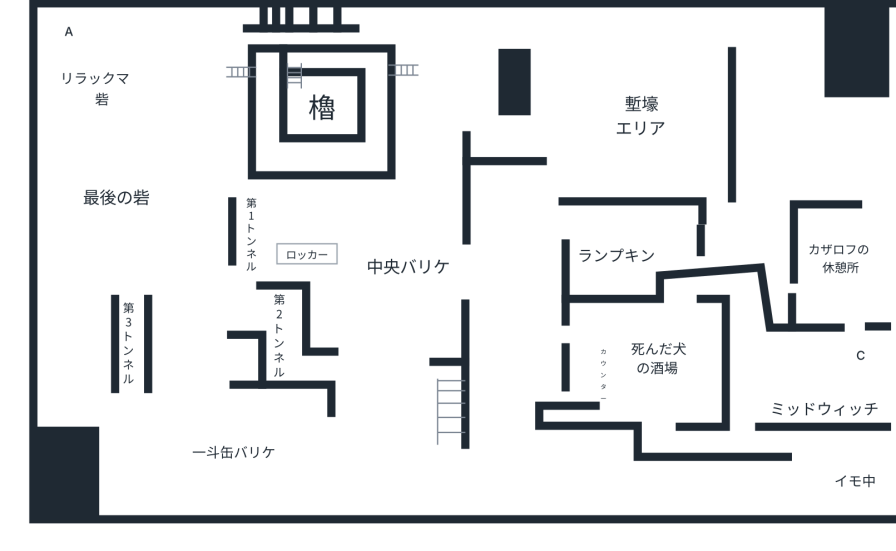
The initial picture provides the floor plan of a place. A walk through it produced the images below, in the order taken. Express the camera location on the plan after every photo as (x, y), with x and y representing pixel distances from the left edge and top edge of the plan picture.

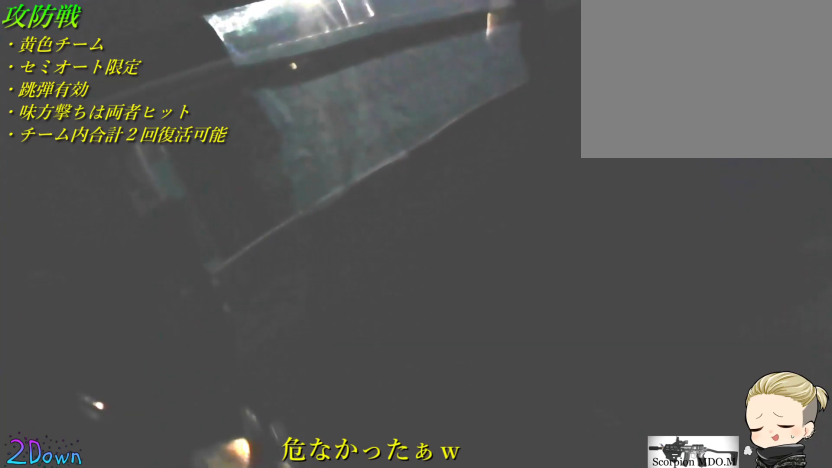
(253, 218)
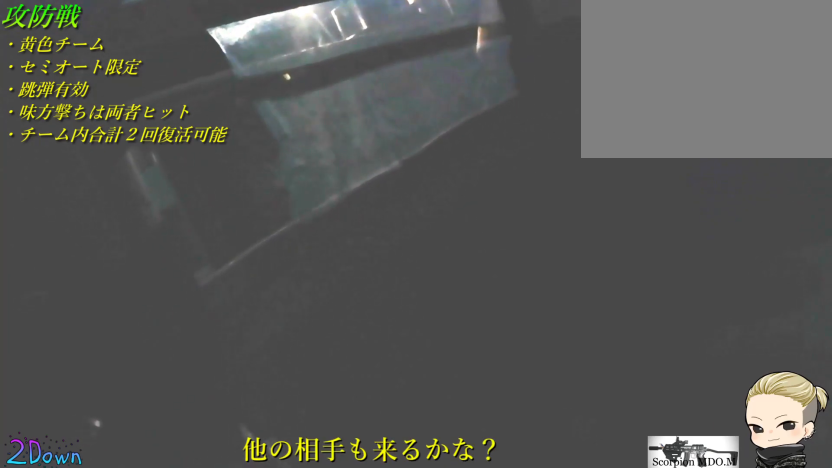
(253, 218)
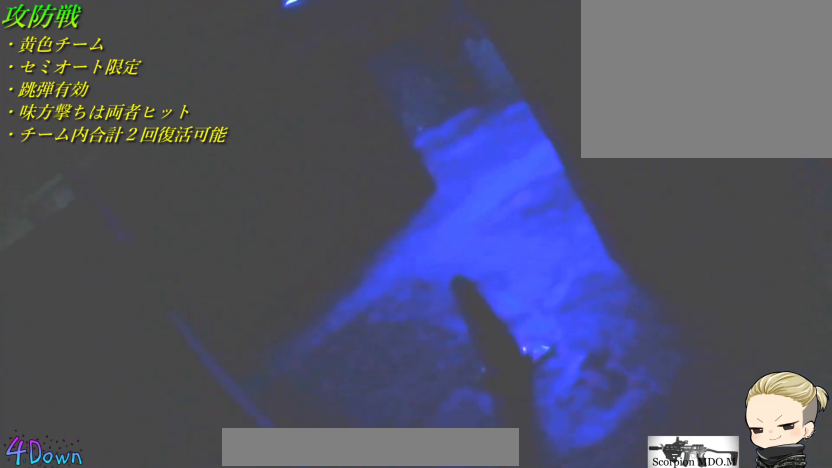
(184, 256)
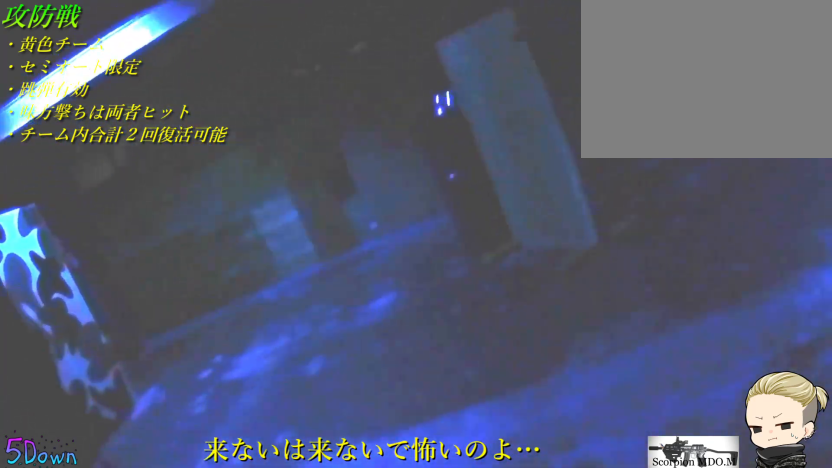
(318, 365)
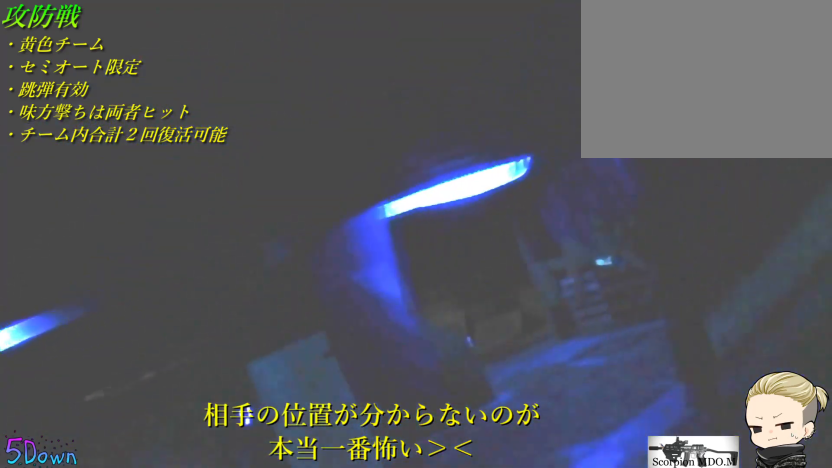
(318, 365)
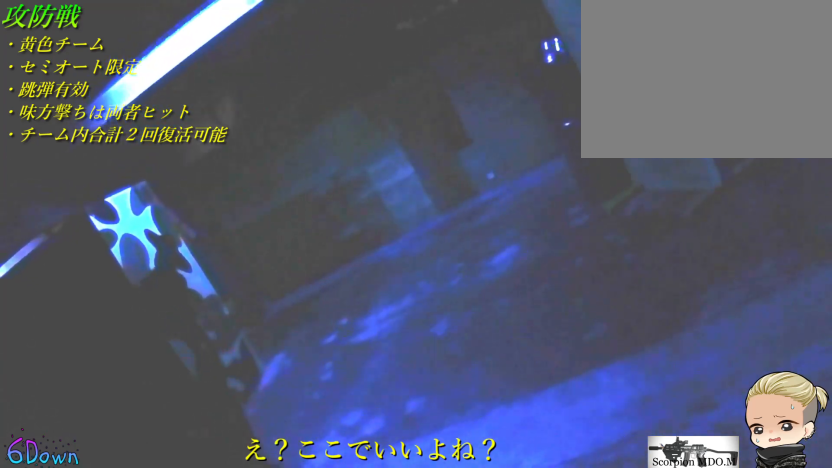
(317, 365)
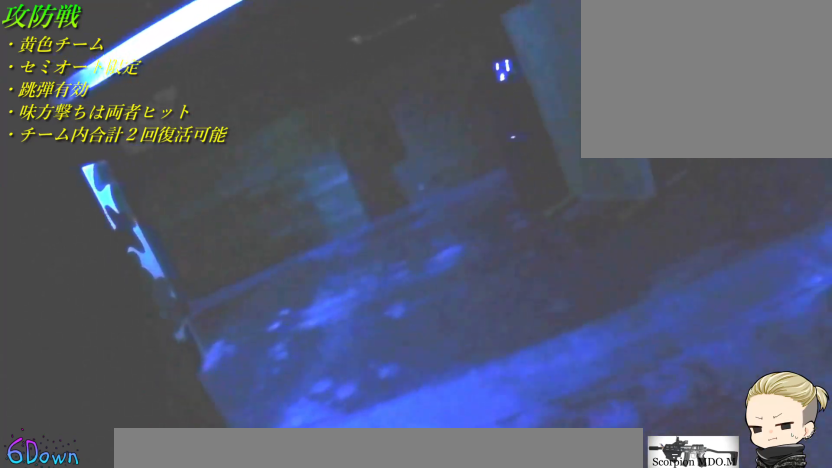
(317, 365)
